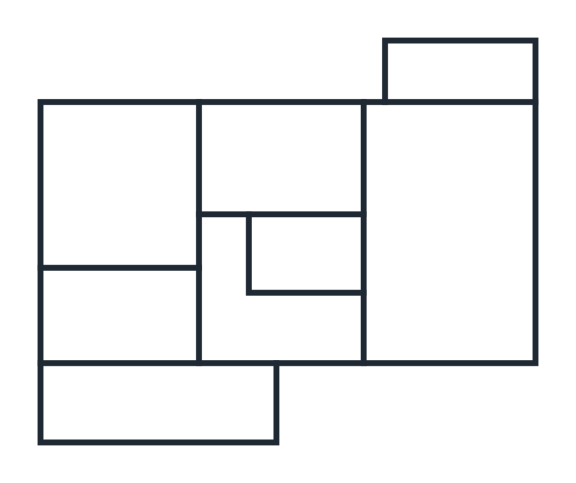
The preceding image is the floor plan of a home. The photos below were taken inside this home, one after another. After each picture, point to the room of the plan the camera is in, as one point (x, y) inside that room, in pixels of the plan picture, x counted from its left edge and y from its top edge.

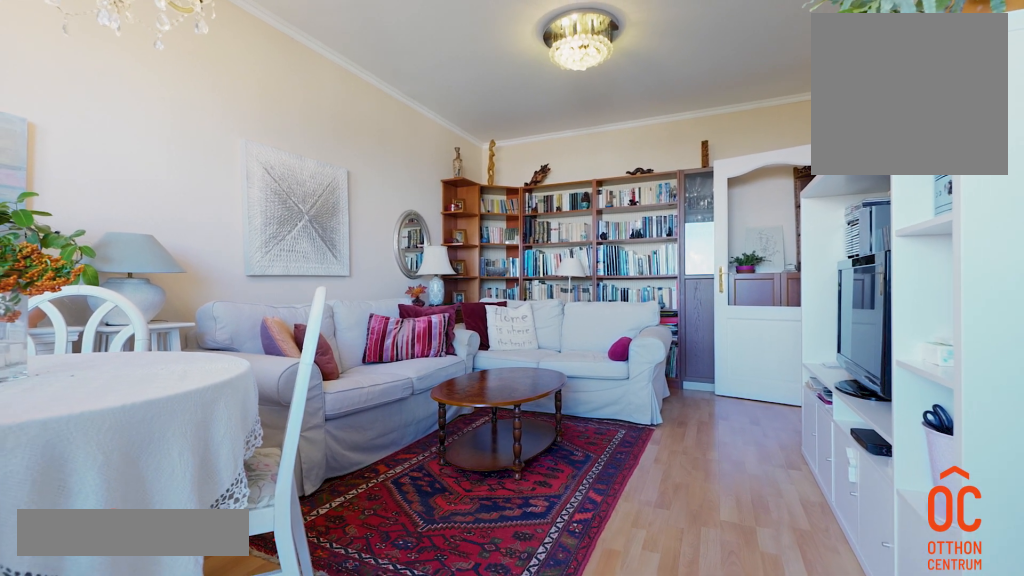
(434, 234)
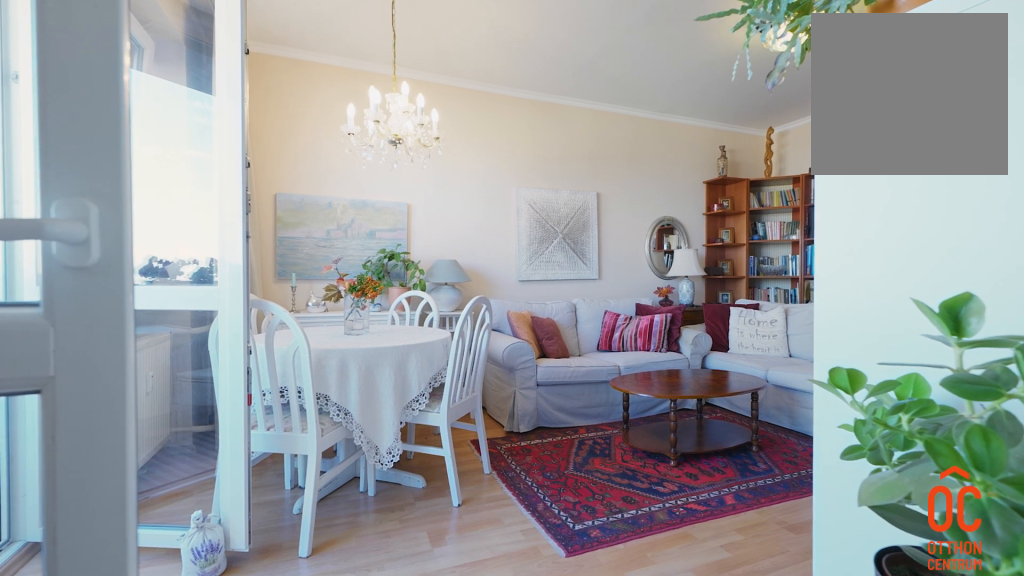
(434, 233)
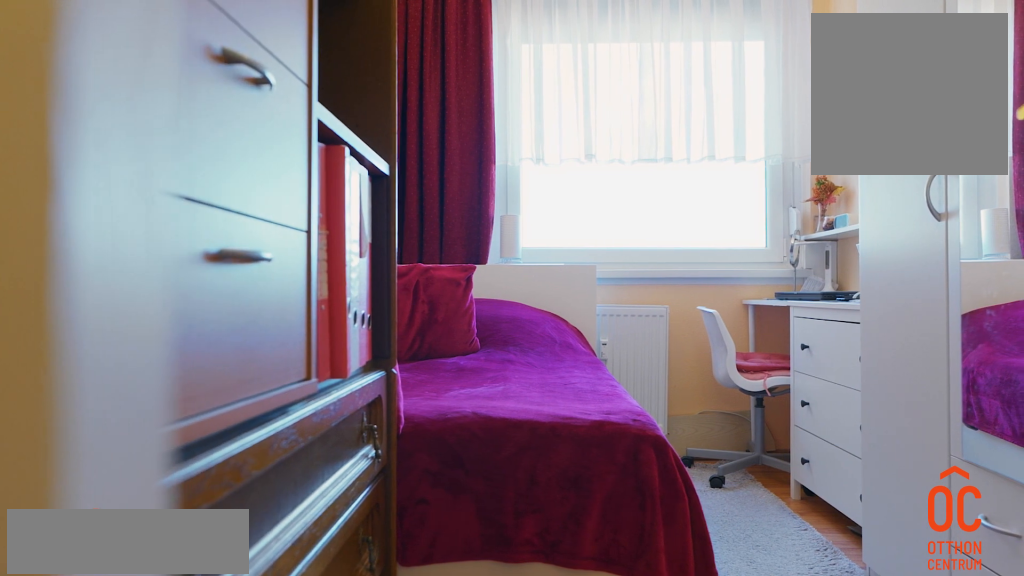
(105, 308)
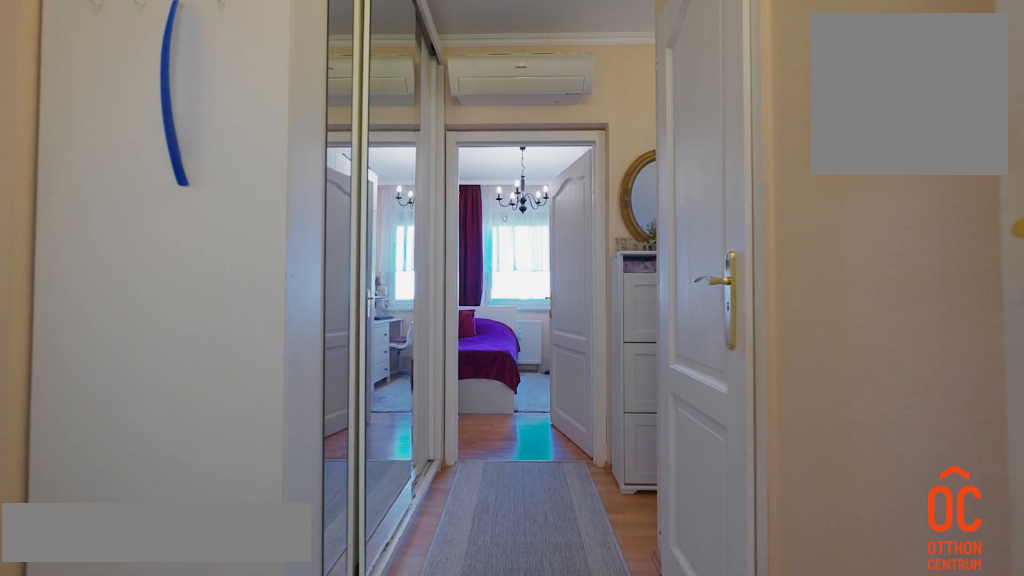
(253, 333)
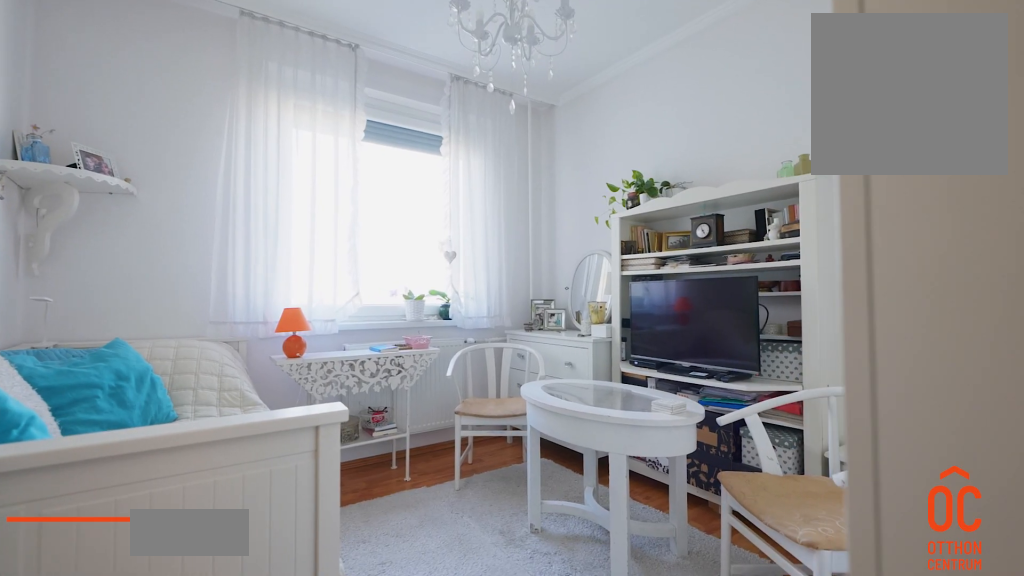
(126, 200)
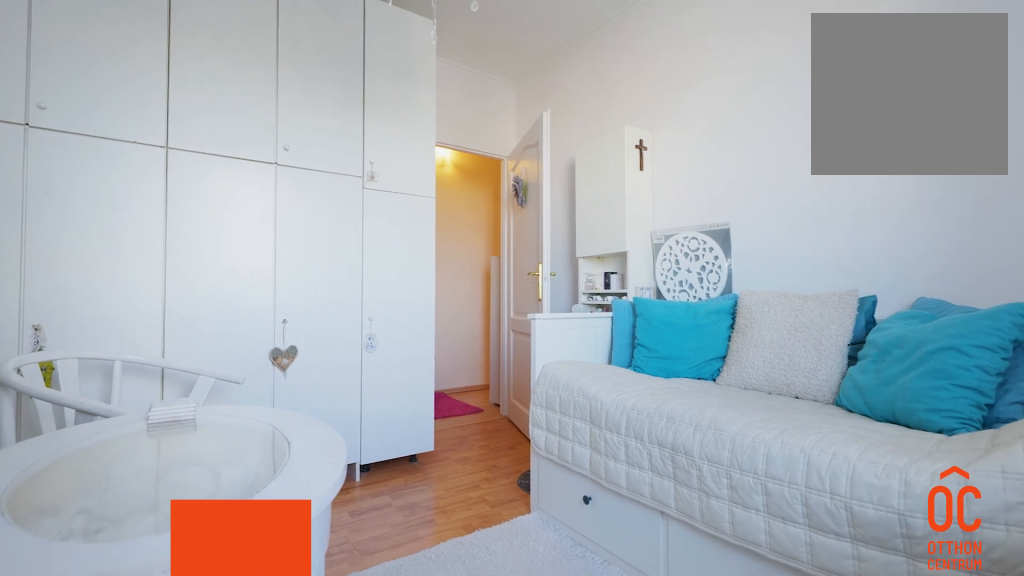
(126, 200)
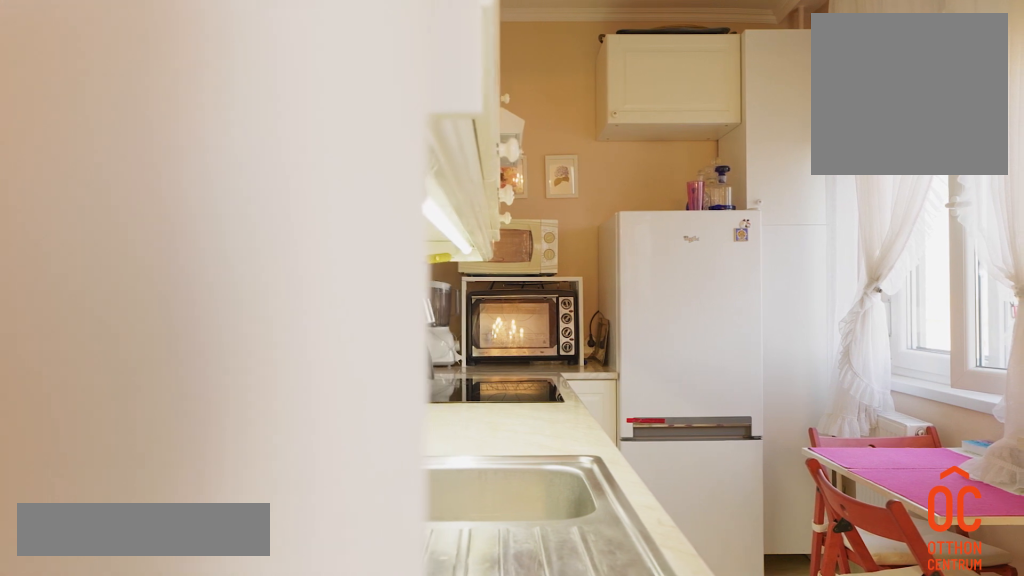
(270, 171)
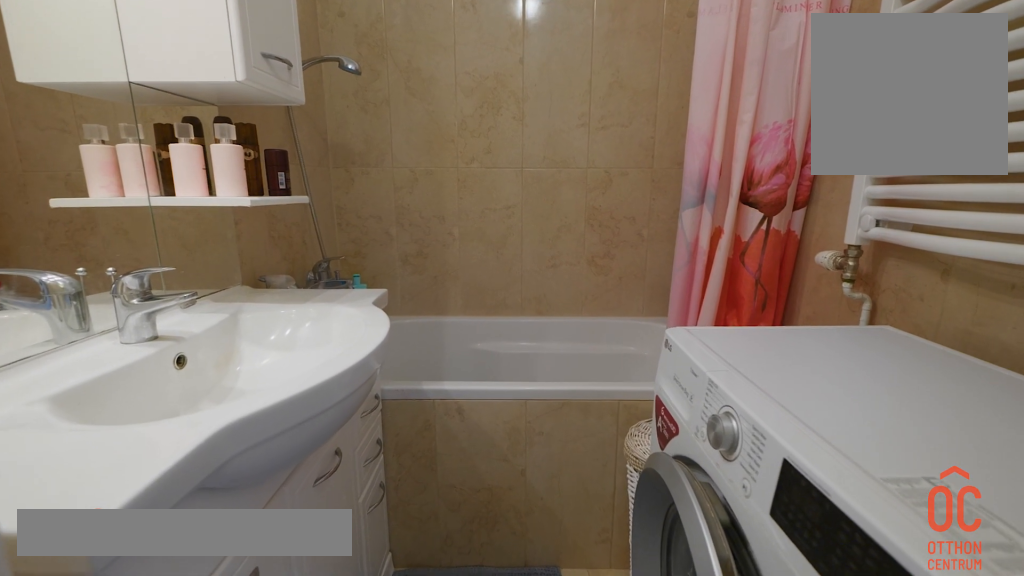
(319, 264)
